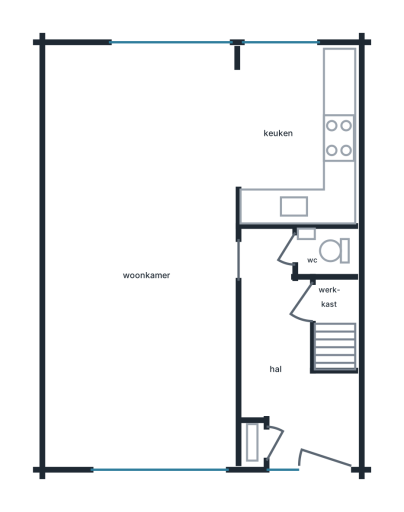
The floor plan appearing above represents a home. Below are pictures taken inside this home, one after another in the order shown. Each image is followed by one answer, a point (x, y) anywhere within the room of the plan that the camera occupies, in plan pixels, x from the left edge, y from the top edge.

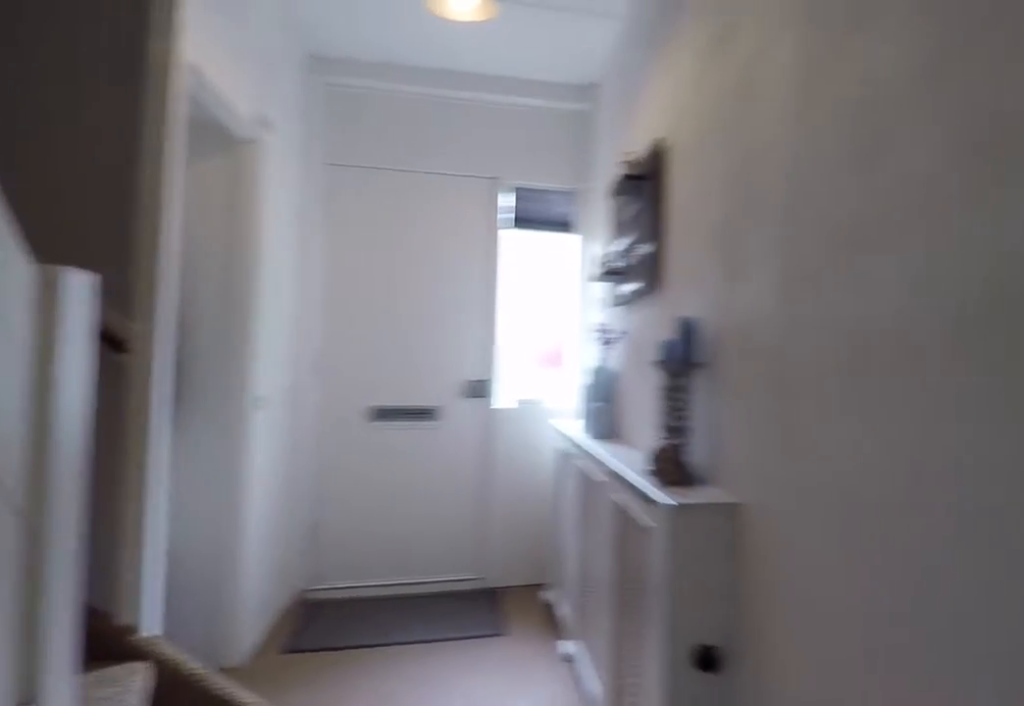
(289, 364)
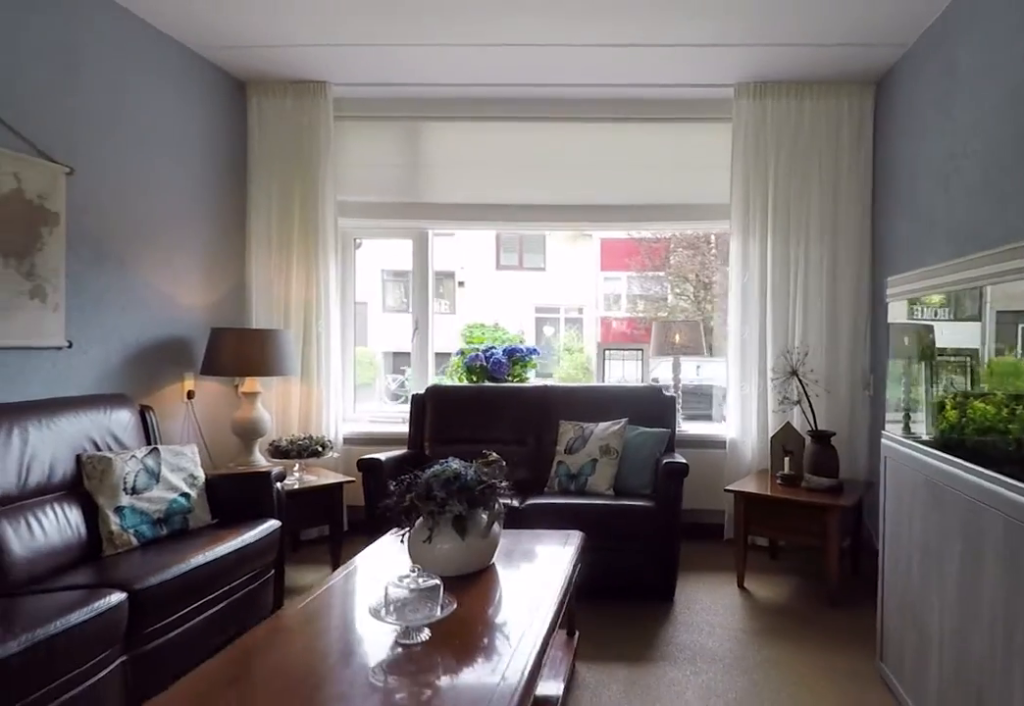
(146, 173)
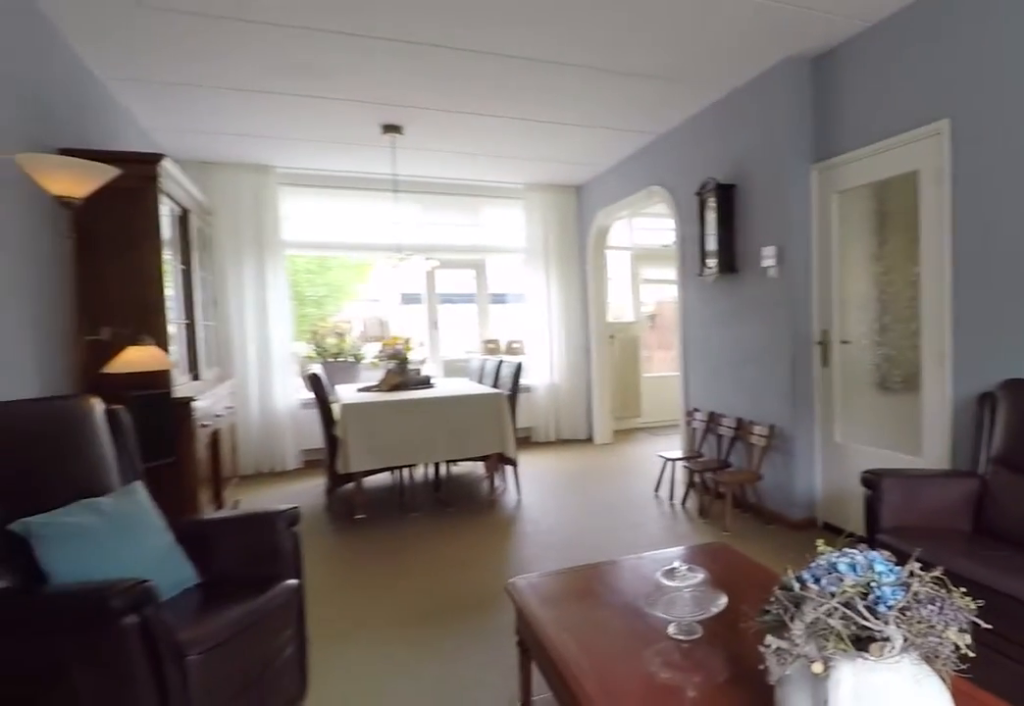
(146, 173)
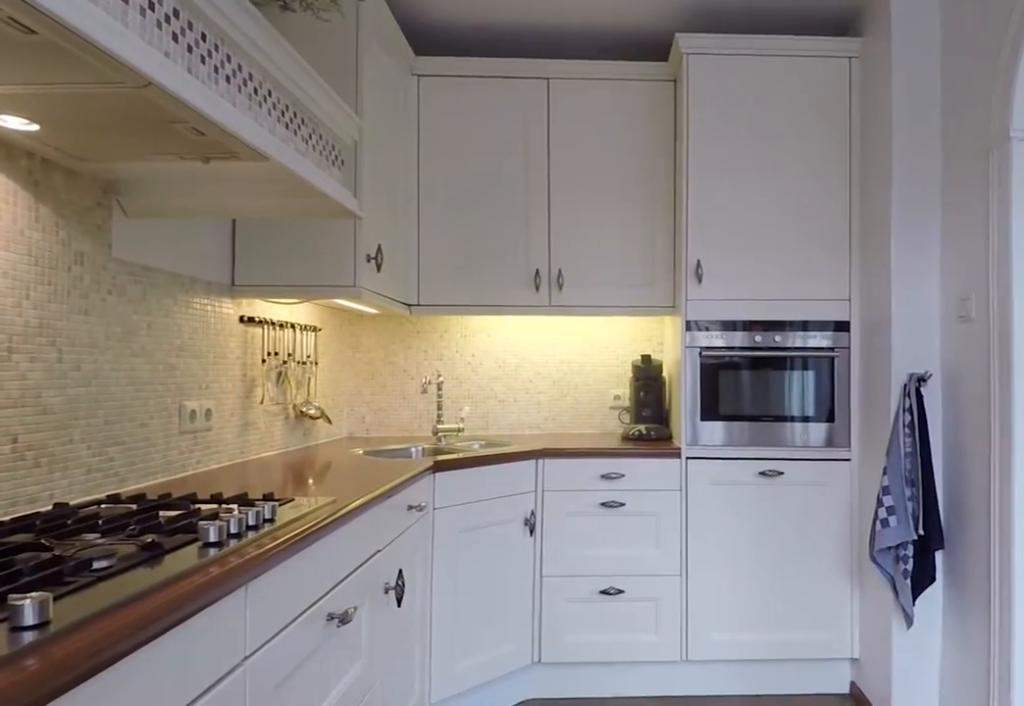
(295, 136)
